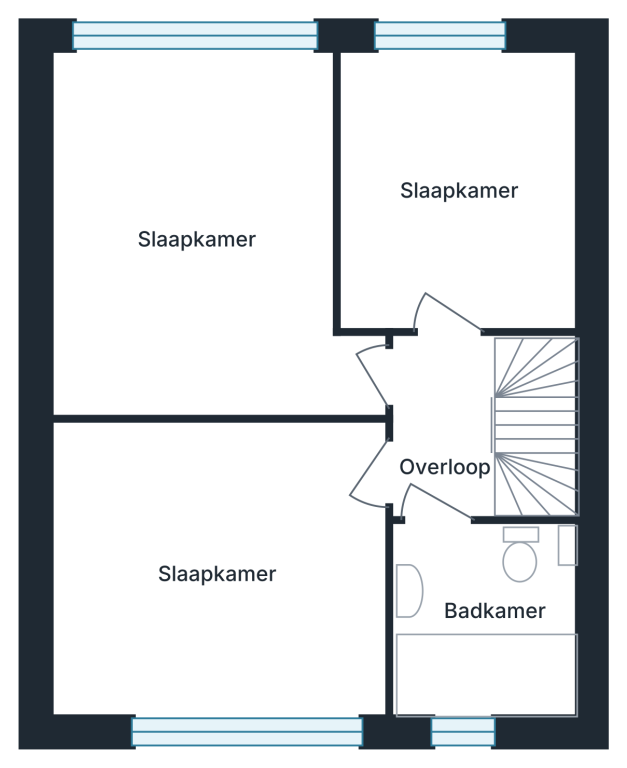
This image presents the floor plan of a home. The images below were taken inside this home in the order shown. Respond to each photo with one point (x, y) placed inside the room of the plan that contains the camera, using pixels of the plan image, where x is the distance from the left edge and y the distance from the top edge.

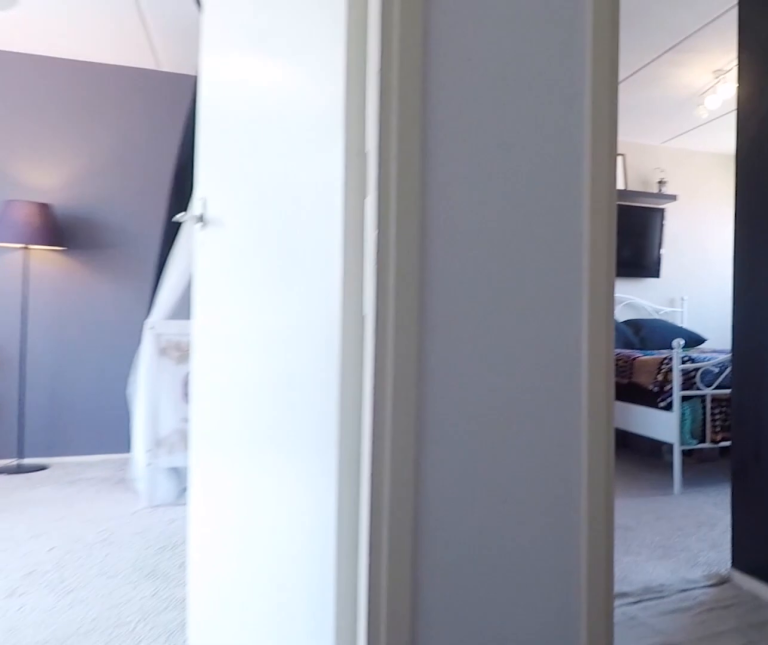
(443, 425)
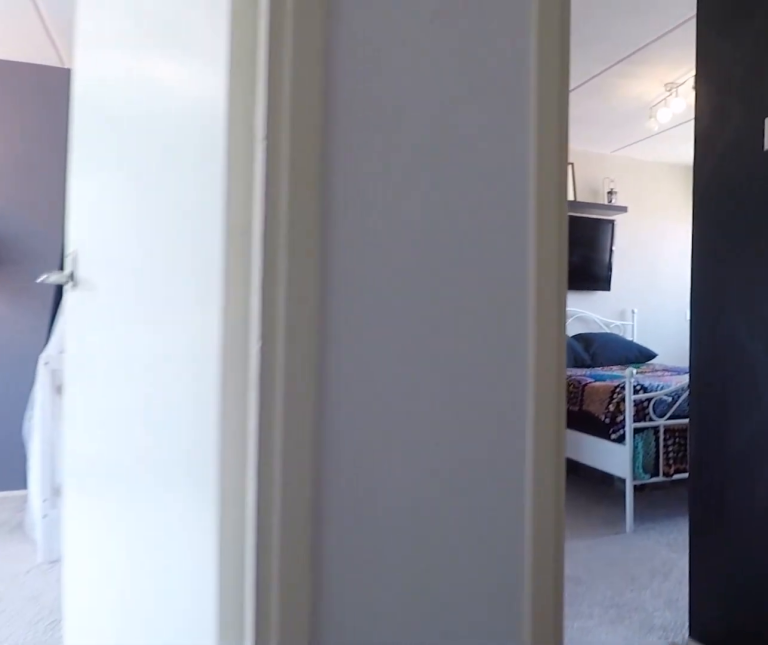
(443, 425)
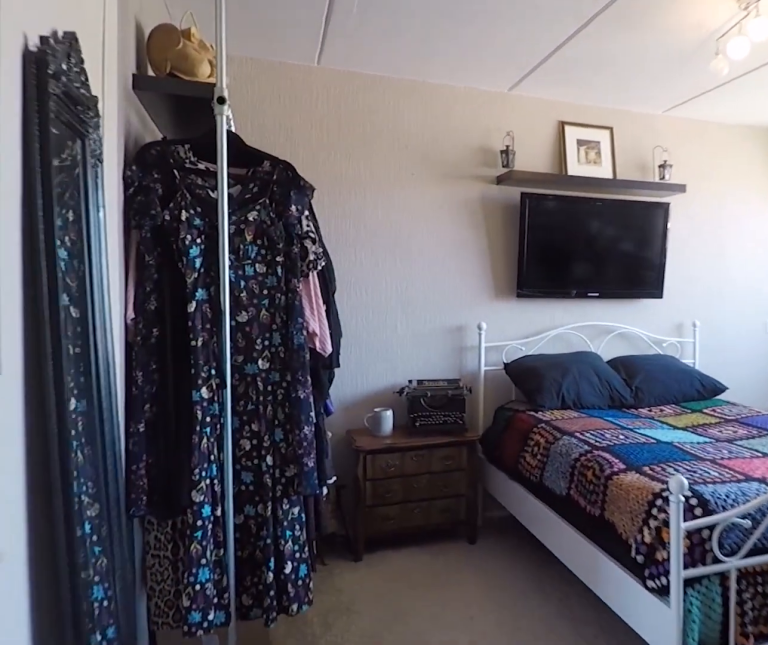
(131, 142)
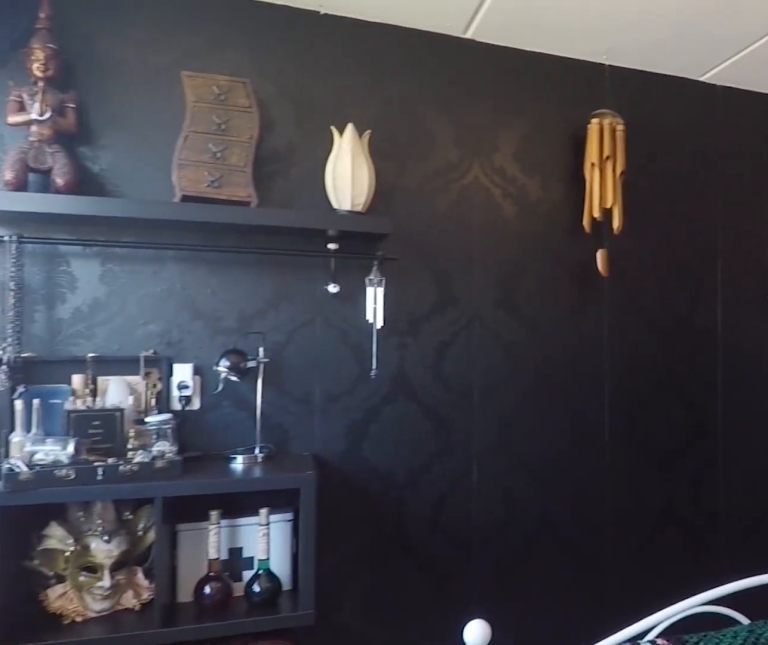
(131, 142)
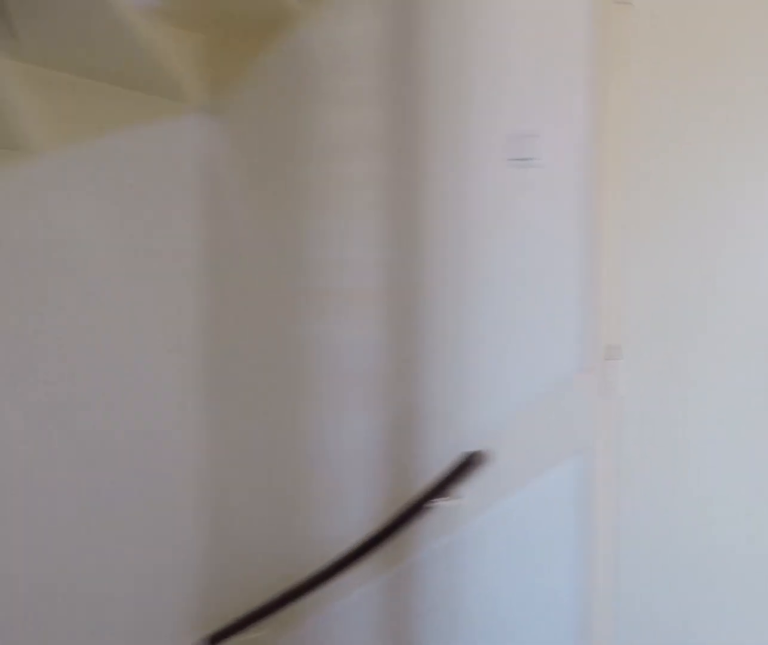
(443, 424)
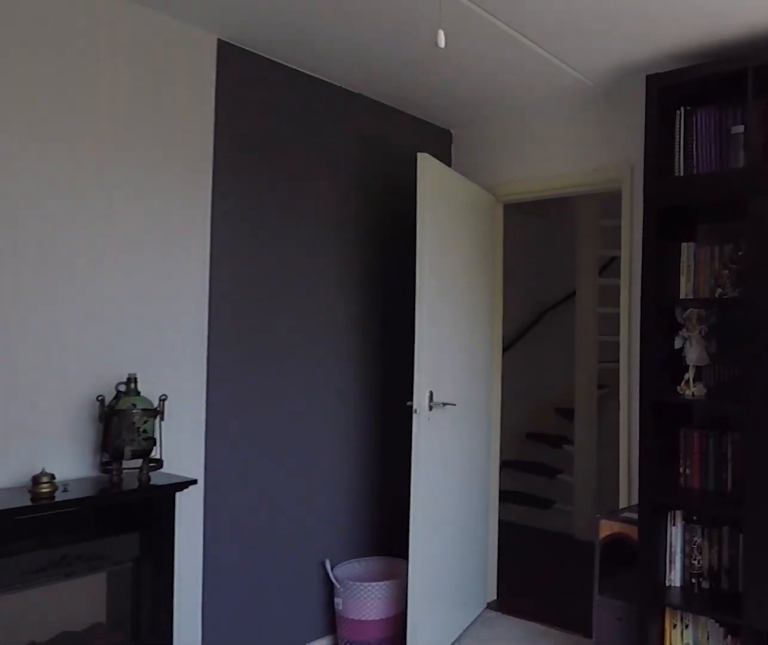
(215, 592)
